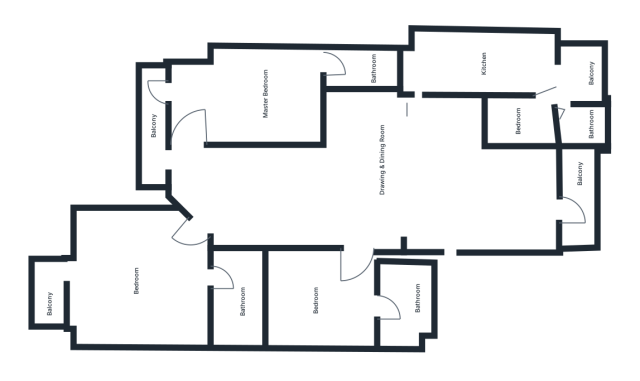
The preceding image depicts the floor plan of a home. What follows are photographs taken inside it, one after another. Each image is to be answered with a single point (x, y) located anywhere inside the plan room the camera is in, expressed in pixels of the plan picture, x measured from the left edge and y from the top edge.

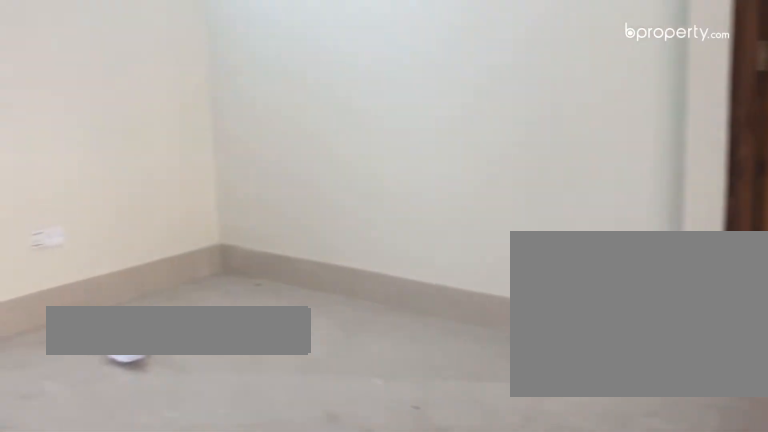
(404, 172)
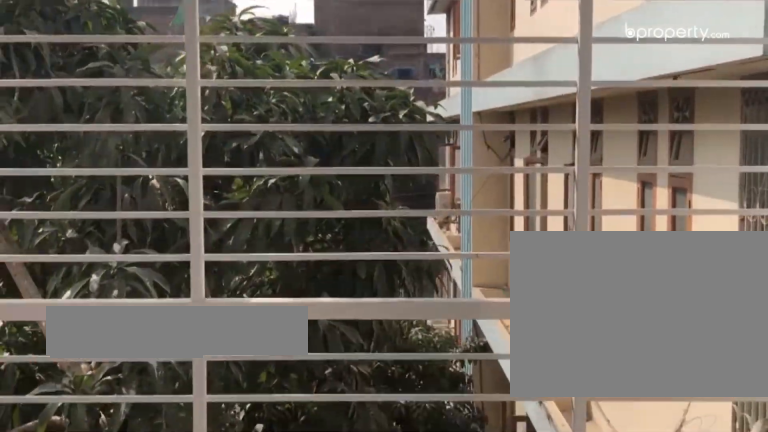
(582, 195)
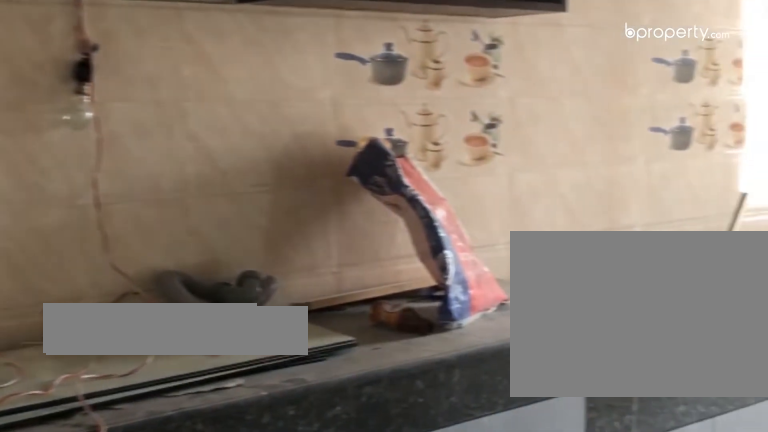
(455, 63)
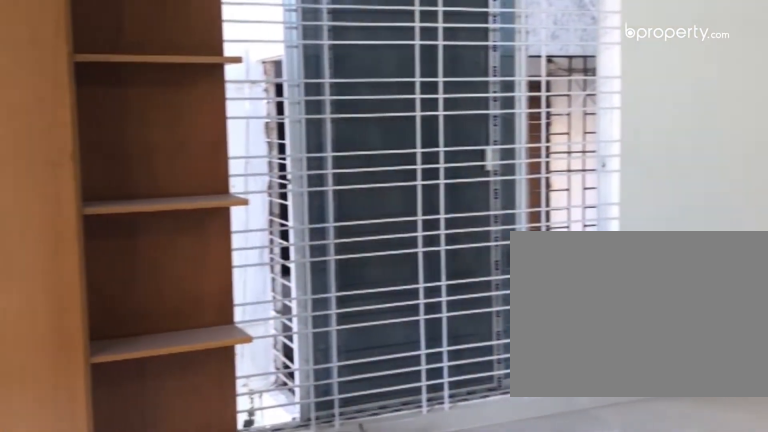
(257, 83)
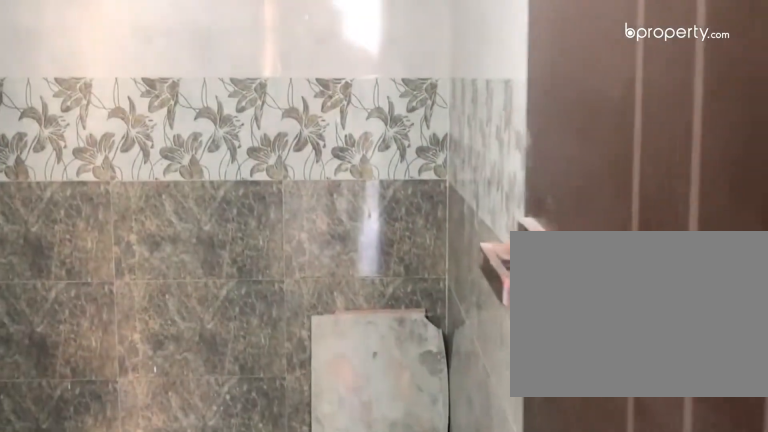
(369, 70)
